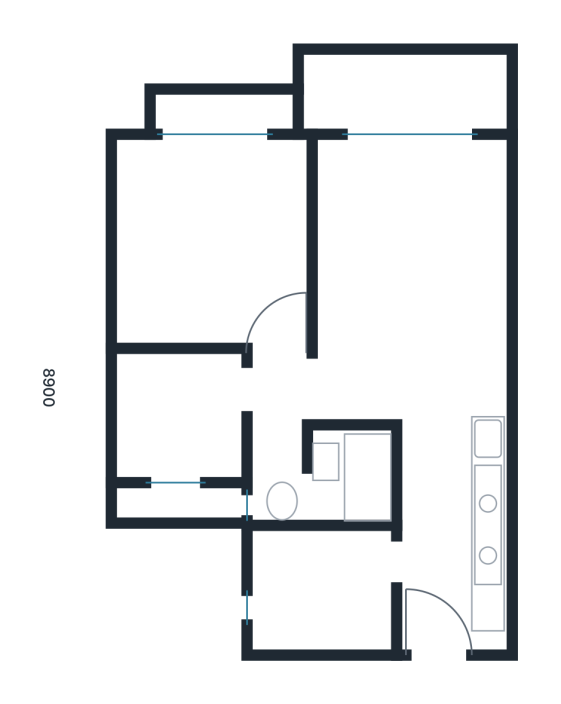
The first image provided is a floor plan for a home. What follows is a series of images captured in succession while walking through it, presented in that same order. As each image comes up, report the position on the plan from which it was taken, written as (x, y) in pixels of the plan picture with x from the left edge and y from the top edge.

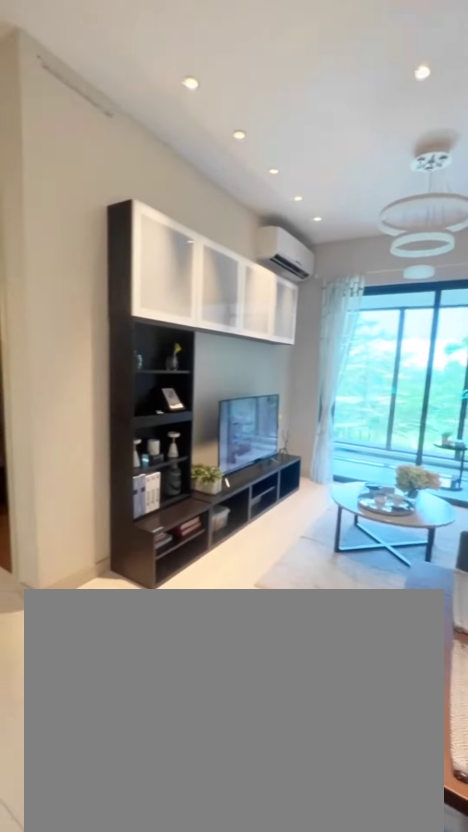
(453, 446)
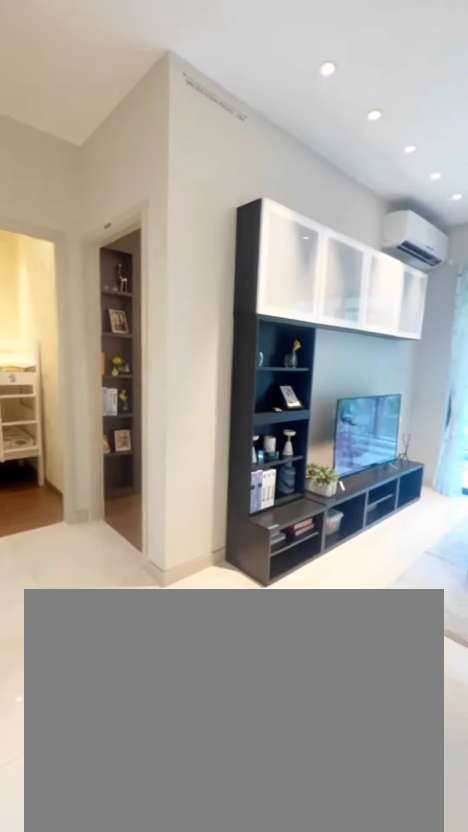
(453, 446)
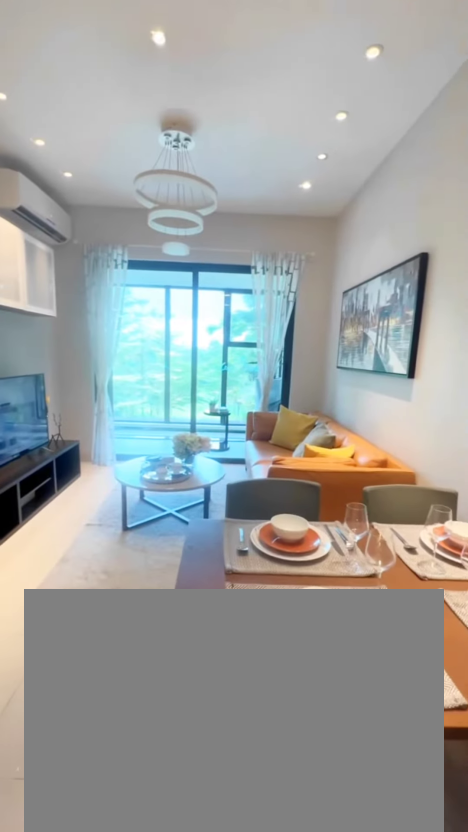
(453, 446)
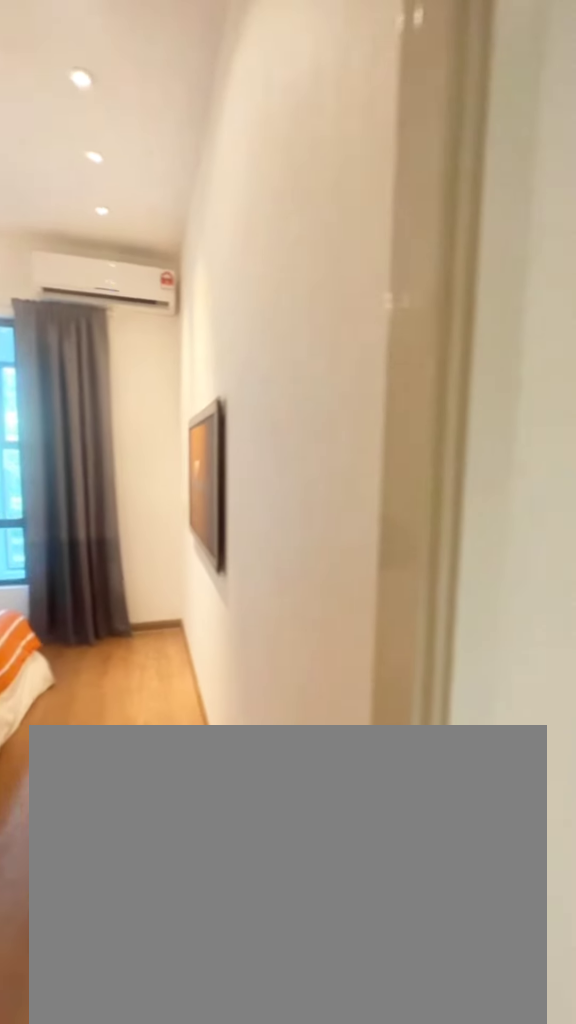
(274, 367)
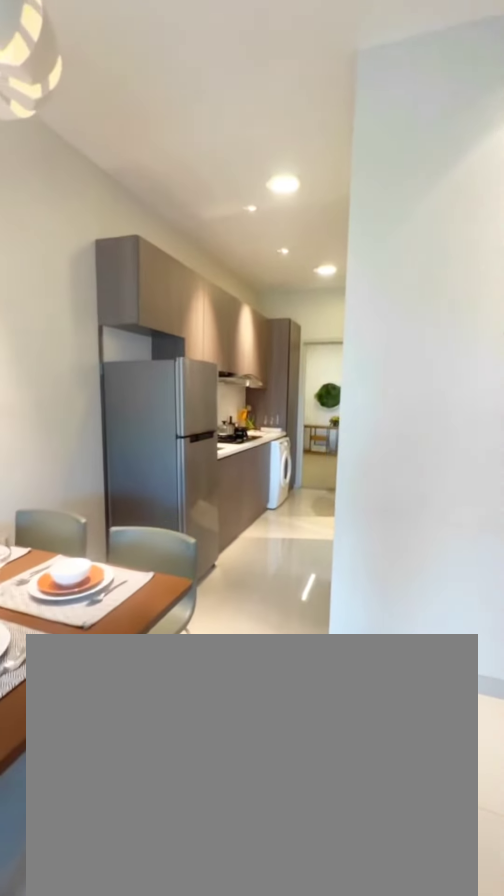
(408, 299)
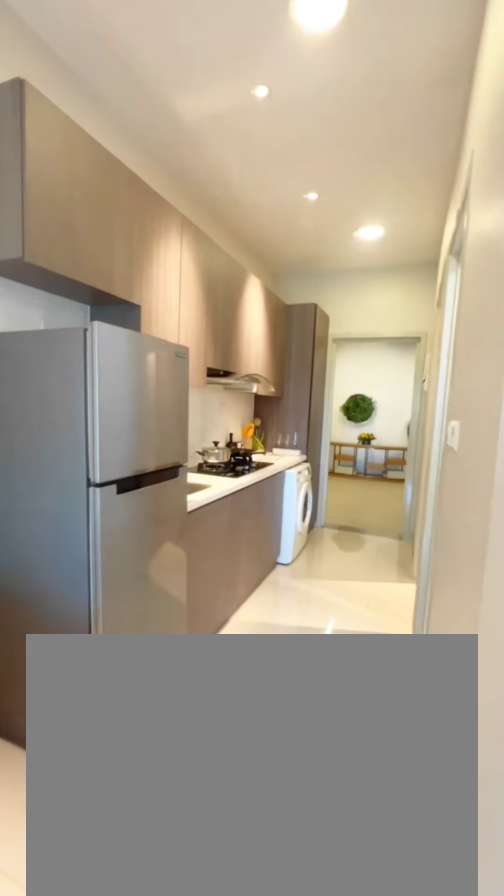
(429, 401)
